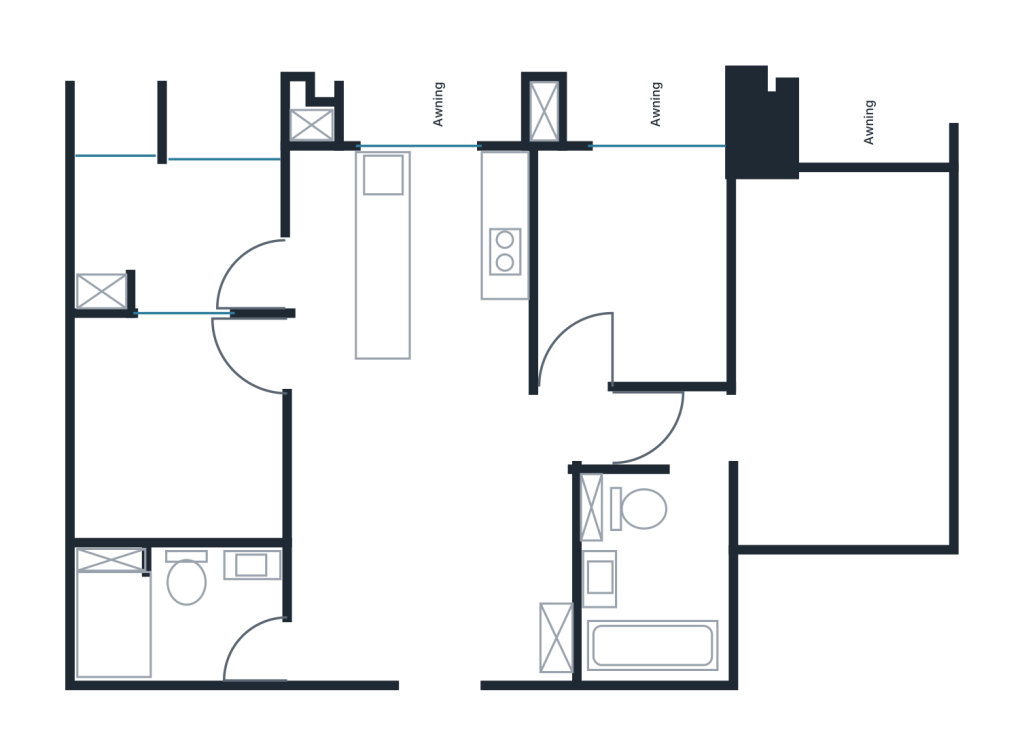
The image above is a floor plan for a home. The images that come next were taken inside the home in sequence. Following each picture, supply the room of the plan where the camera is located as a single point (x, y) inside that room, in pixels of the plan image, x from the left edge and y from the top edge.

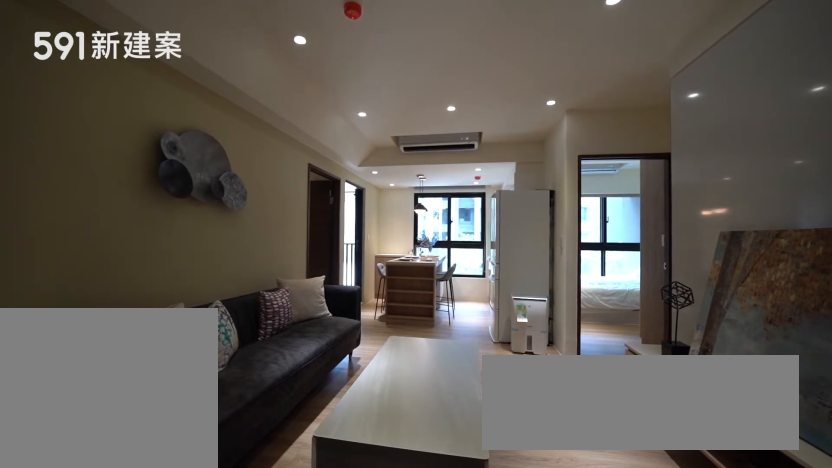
(430, 537)
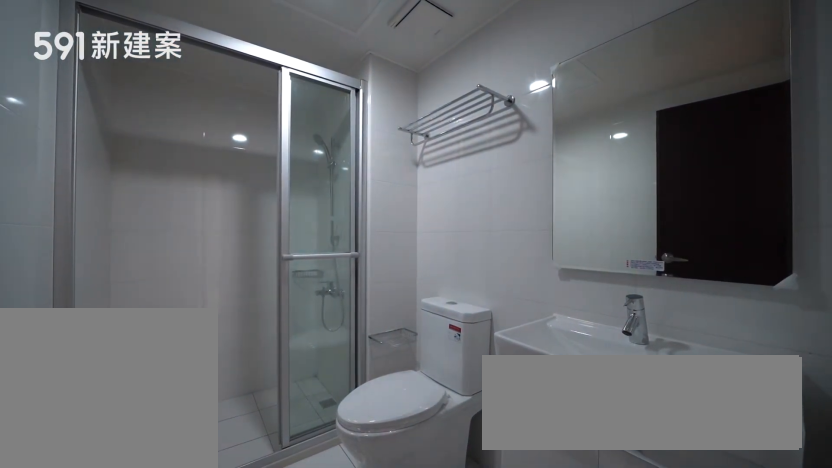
(175, 612)
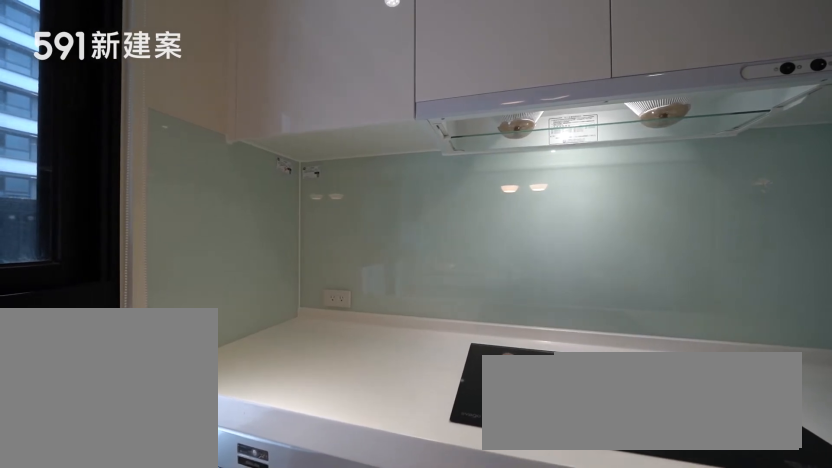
(480, 251)
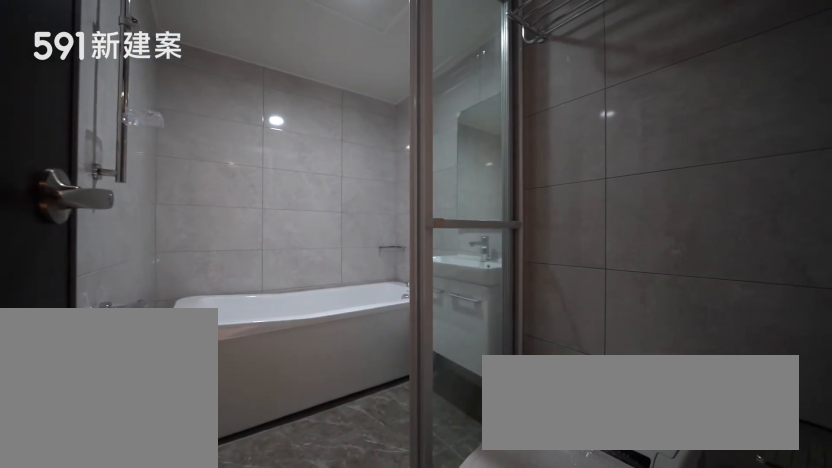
(648, 578)
